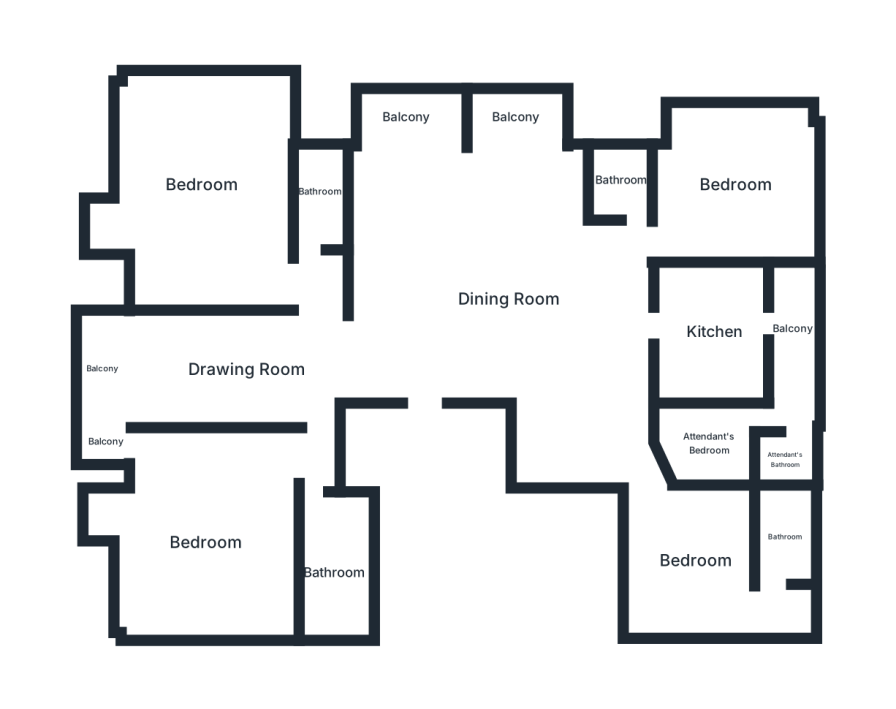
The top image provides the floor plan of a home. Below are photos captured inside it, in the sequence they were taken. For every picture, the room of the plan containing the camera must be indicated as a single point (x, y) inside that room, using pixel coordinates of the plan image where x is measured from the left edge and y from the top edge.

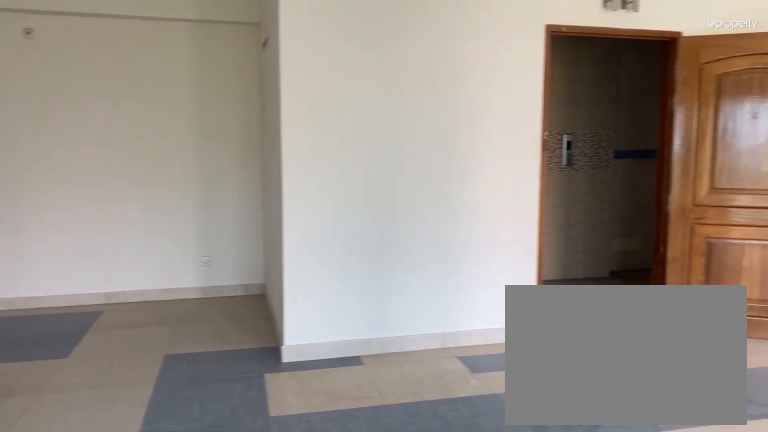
(509, 298)
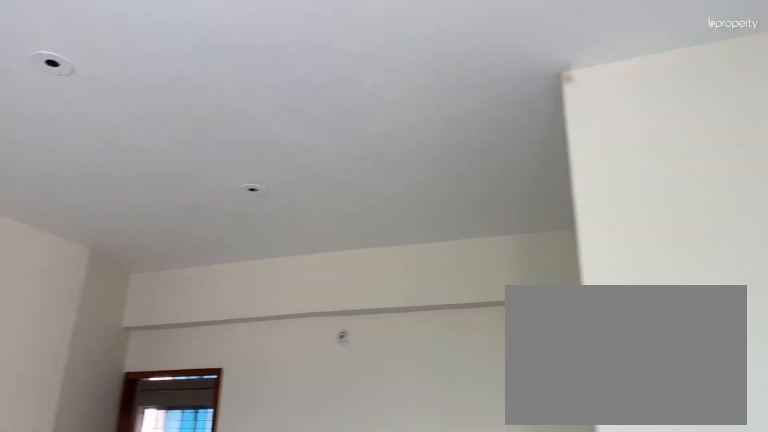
(509, 298)
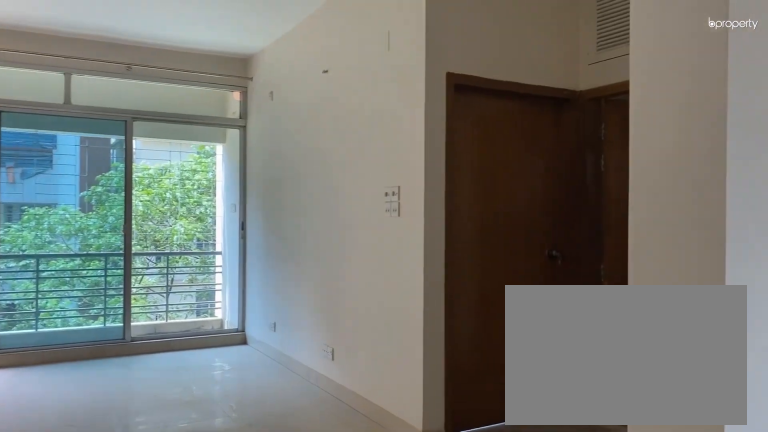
(243, 368)
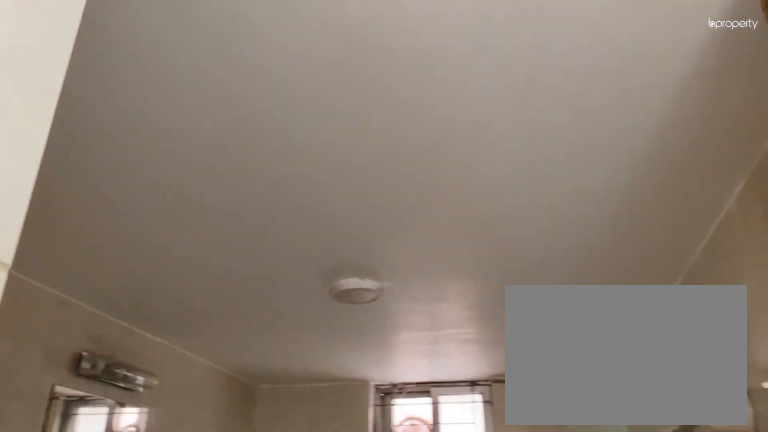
(333, 573)
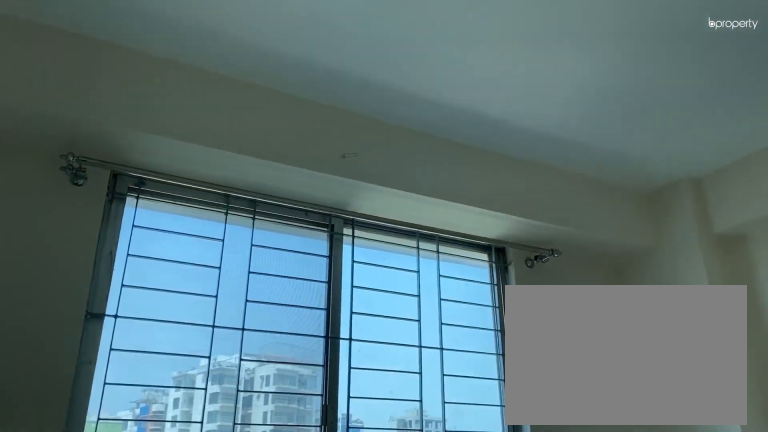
(734, 184)
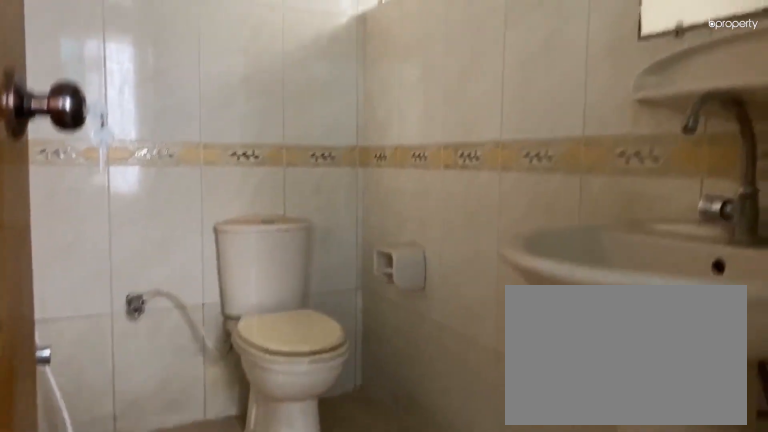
(784, 537)
